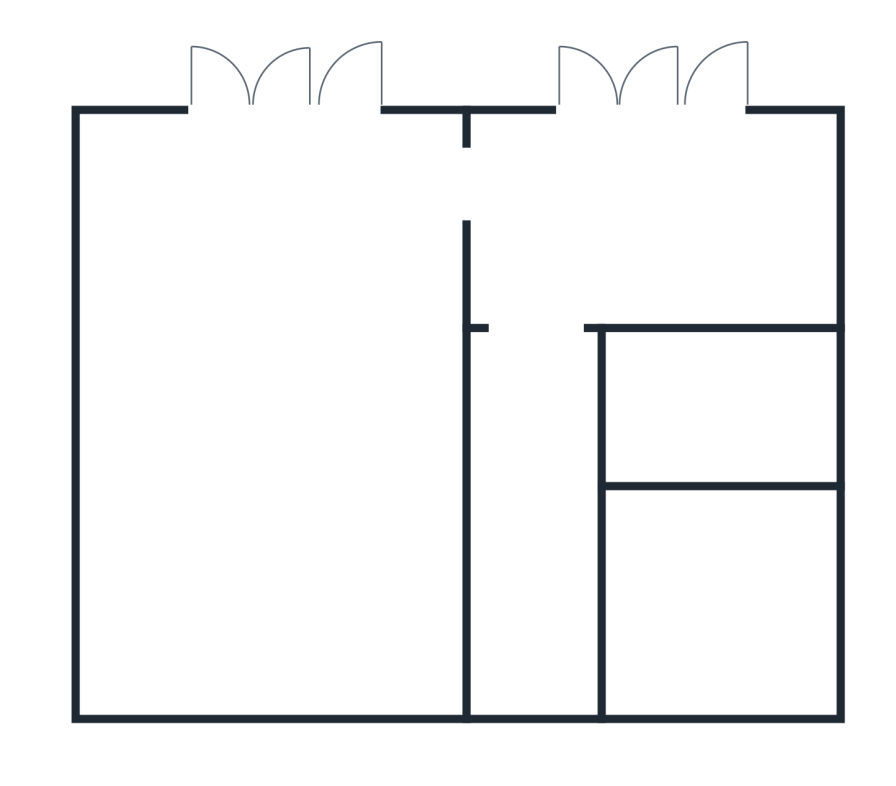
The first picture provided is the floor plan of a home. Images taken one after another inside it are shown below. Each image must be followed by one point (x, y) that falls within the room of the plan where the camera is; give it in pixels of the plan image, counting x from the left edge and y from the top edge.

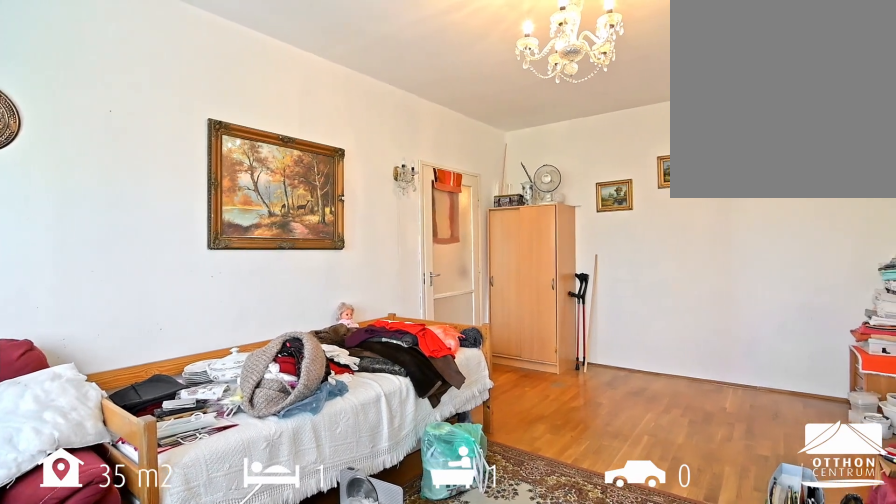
(279, 409)
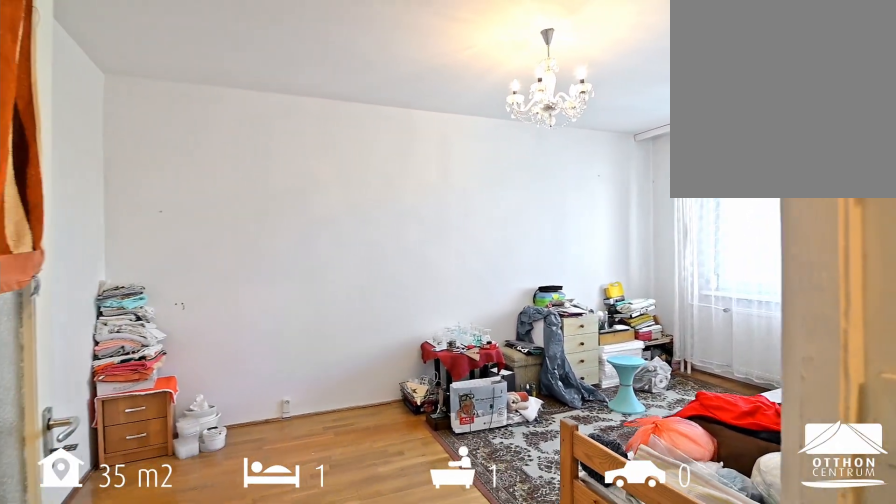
(279, 409)
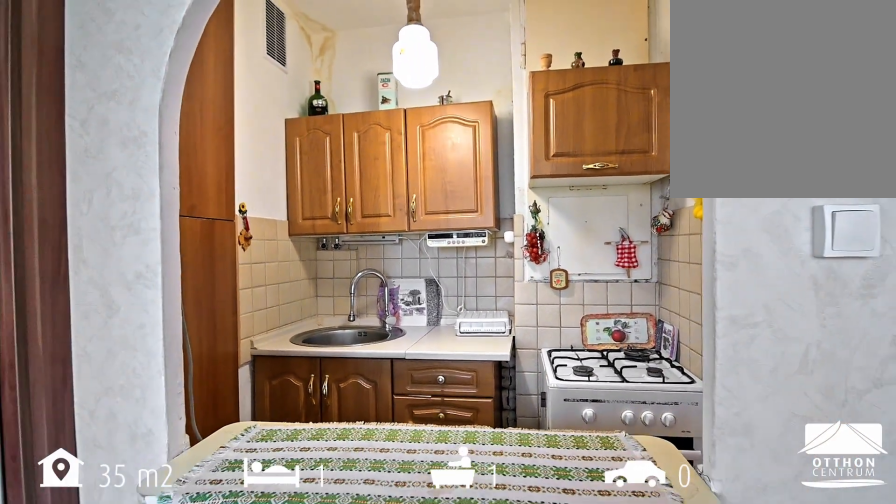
(731, 408)
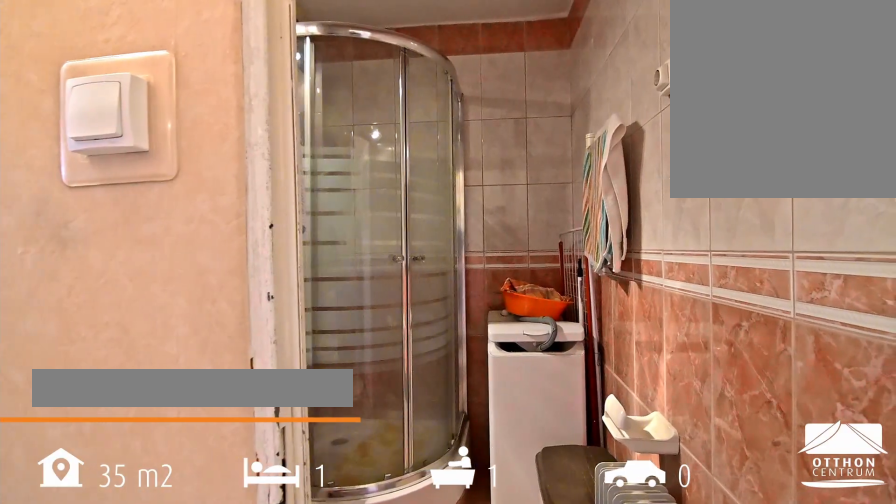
(731, 611)
